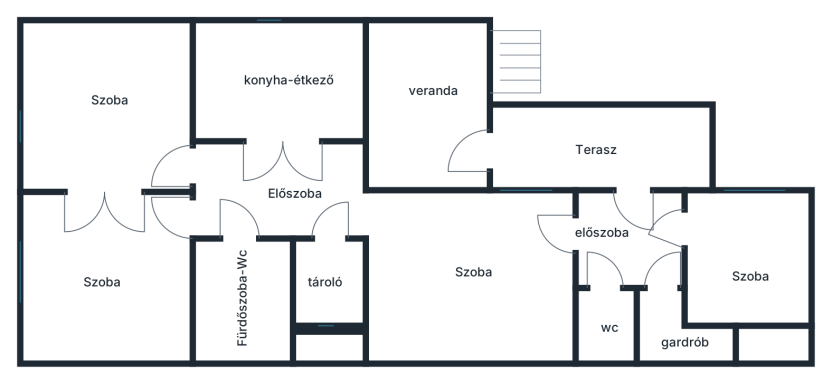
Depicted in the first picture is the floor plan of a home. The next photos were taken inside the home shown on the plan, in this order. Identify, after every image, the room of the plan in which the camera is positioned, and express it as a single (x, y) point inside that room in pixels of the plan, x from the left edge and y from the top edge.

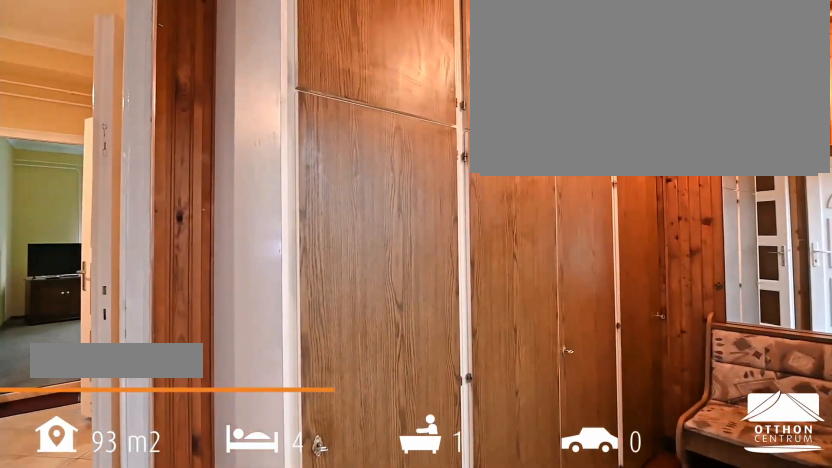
(387, 175)
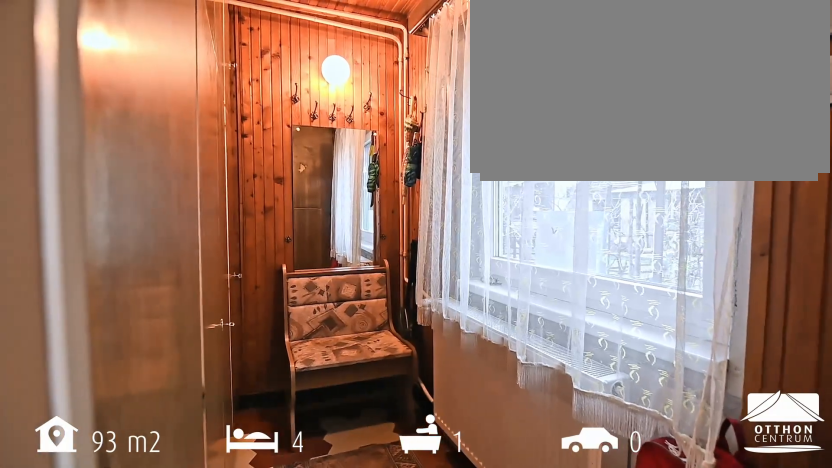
(425, 107)
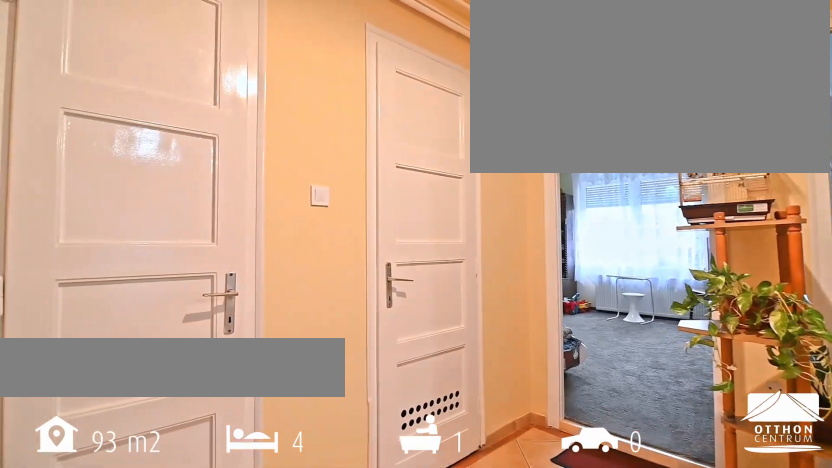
(284, 192)
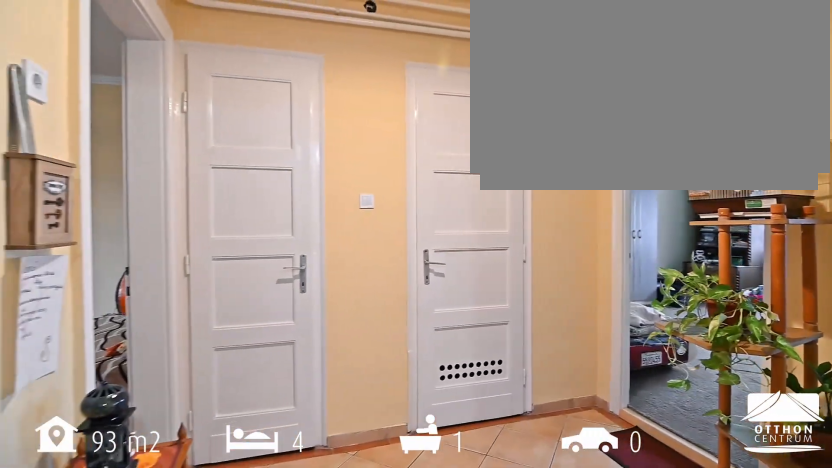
(284, 192)
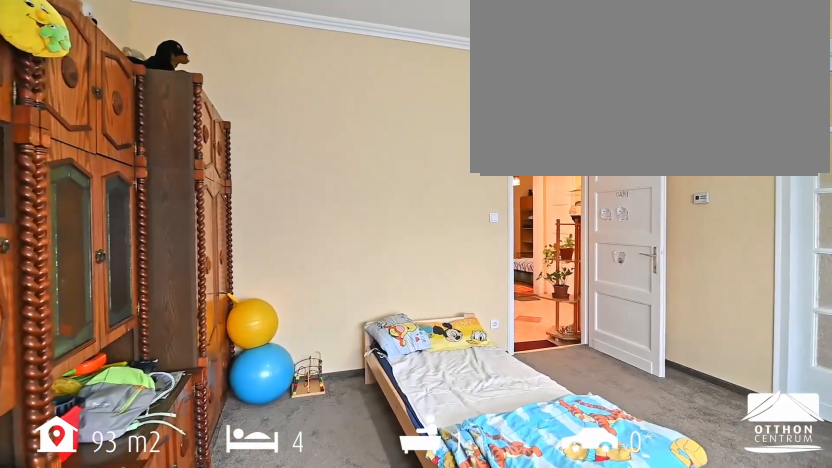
(109, 115)
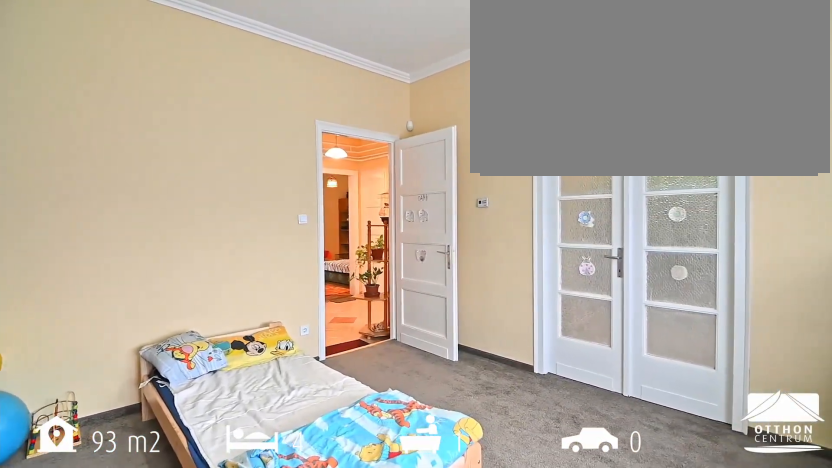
(109, 115)
